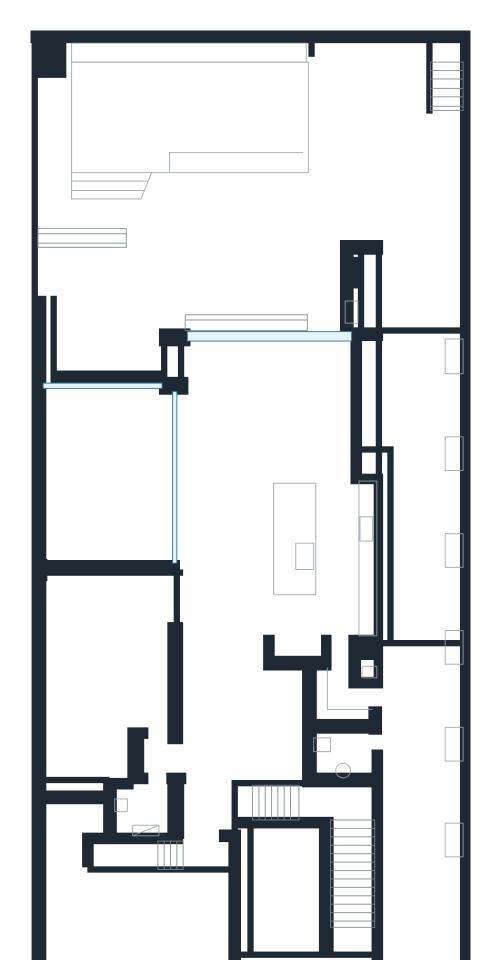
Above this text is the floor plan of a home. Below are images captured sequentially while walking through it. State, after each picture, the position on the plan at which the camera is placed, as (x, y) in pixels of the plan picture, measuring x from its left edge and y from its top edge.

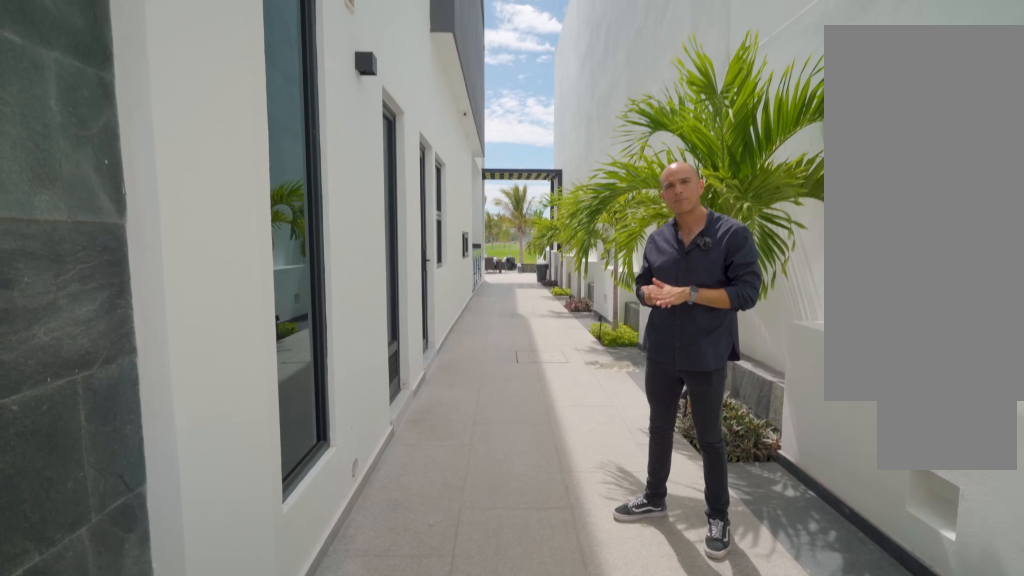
(414, 879)
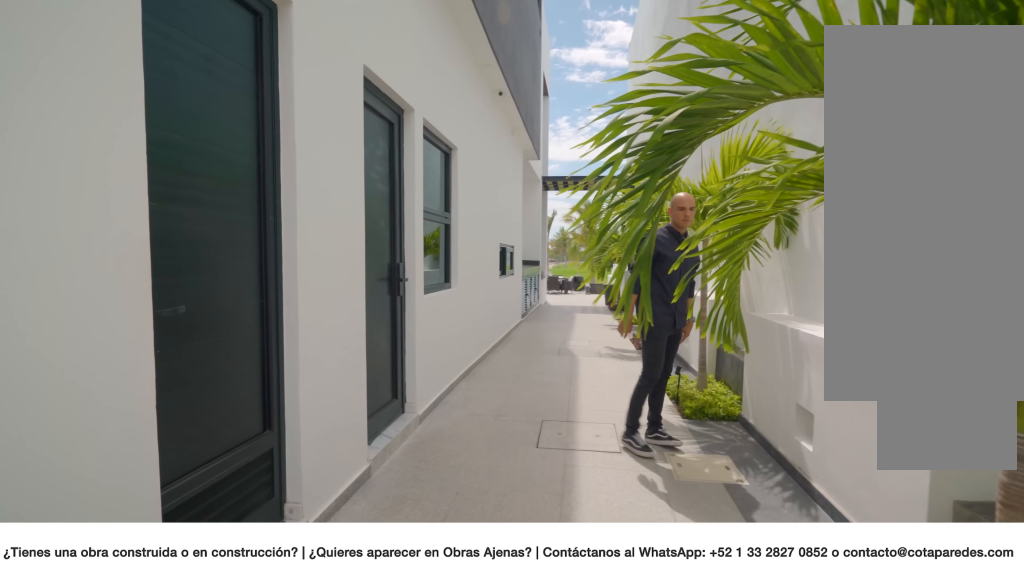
(422, 808)
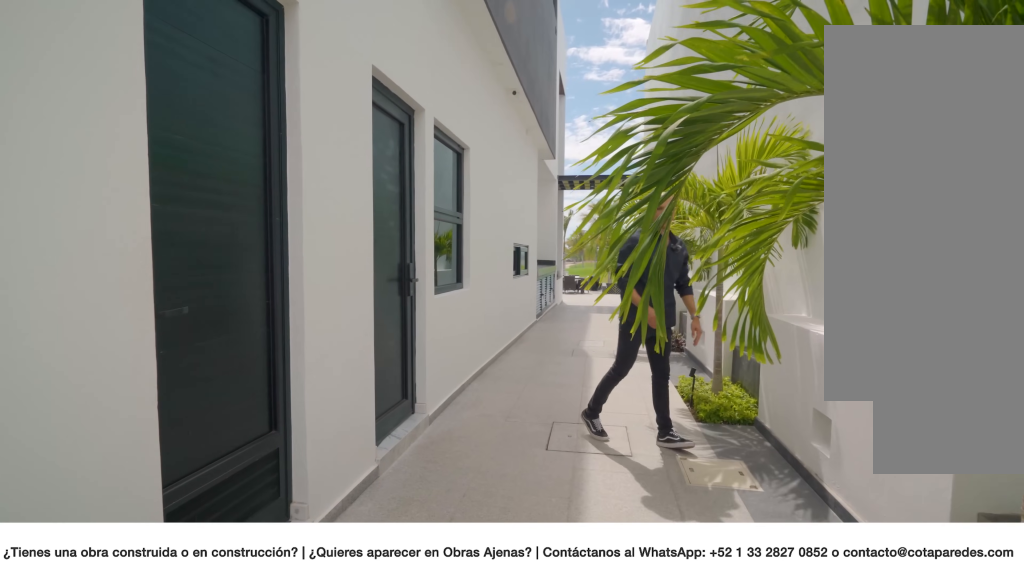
(422, 808)
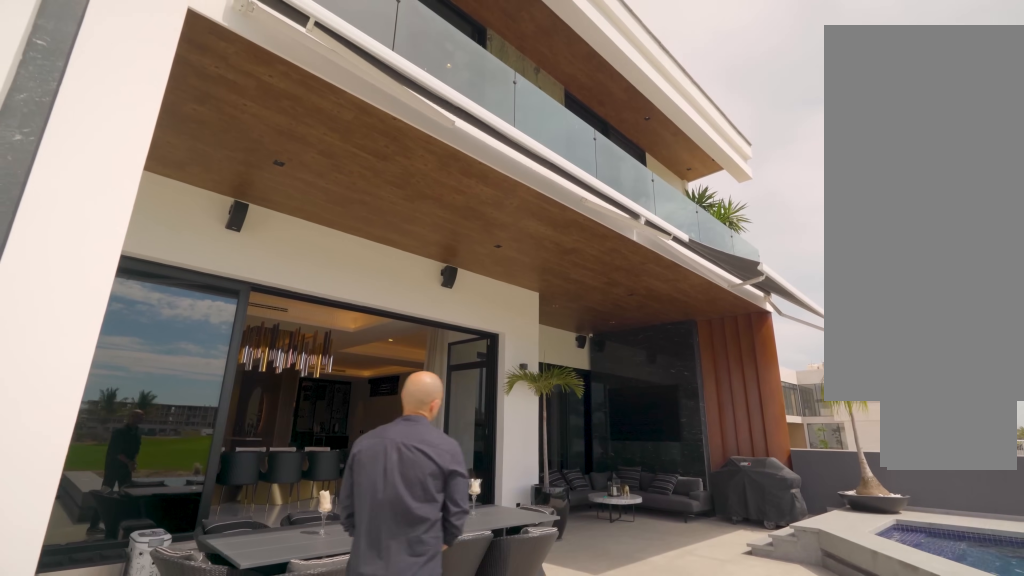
(327, 247)
